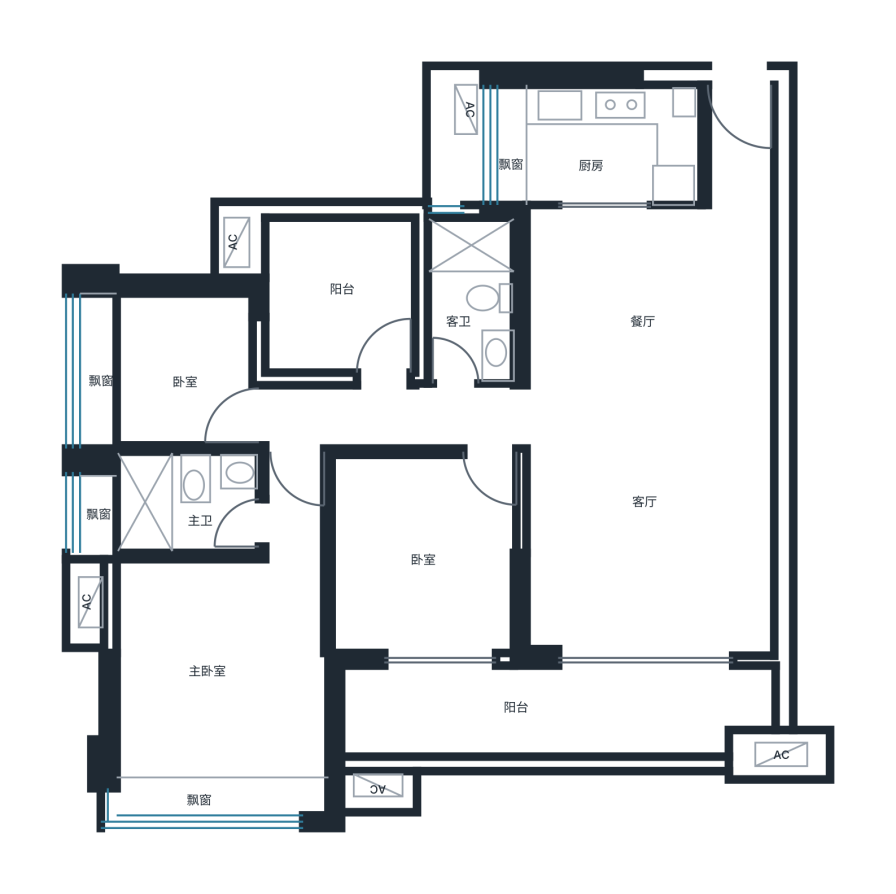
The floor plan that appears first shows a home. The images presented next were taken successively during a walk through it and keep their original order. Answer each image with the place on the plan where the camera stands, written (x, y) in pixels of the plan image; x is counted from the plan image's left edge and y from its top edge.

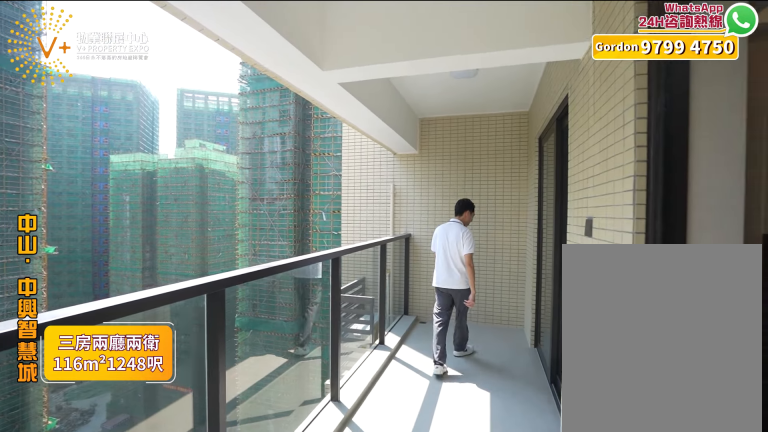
(633, 692)
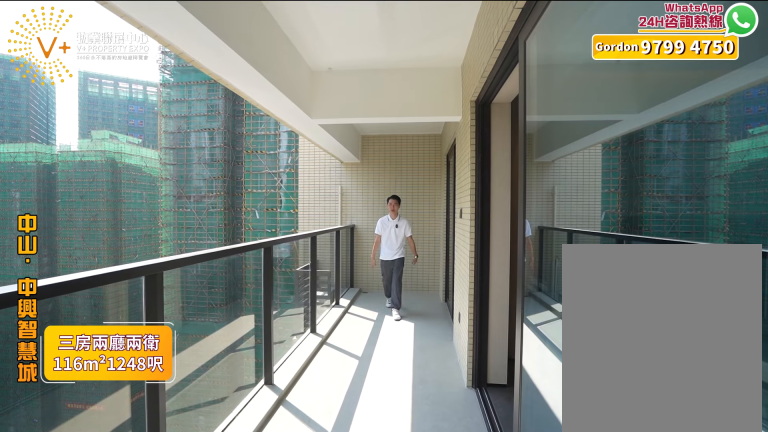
(632, 680)
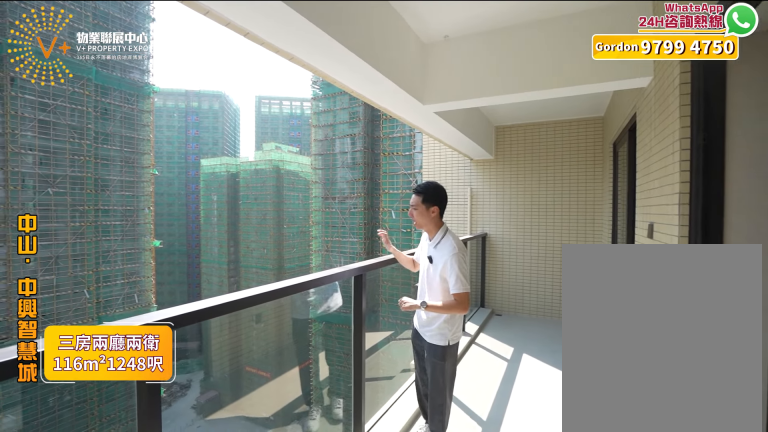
(633, 688)
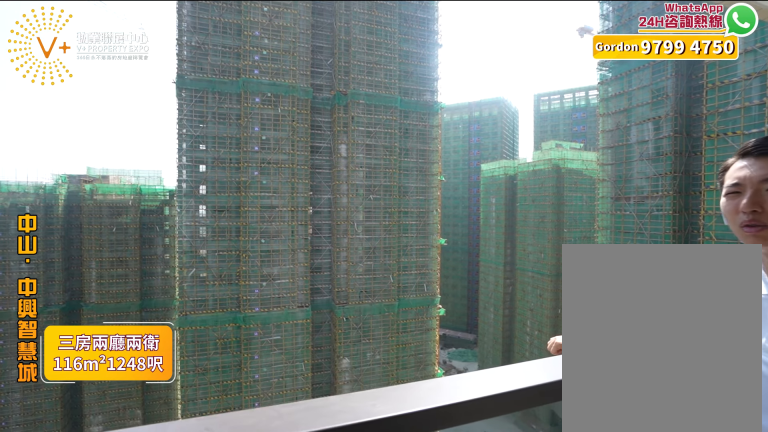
(634, 683)
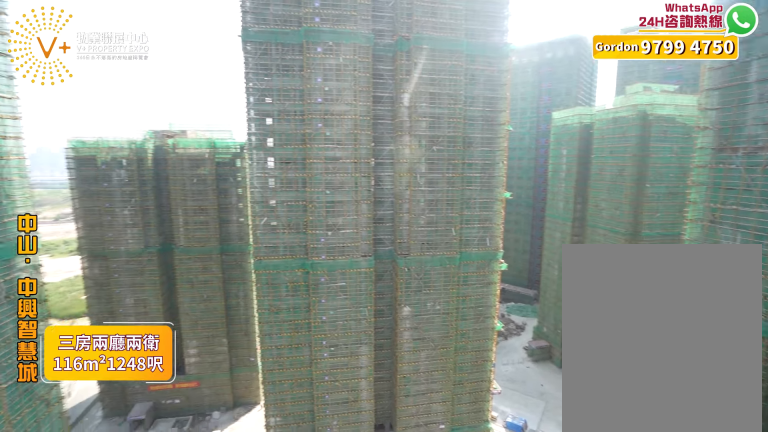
(634, 685)
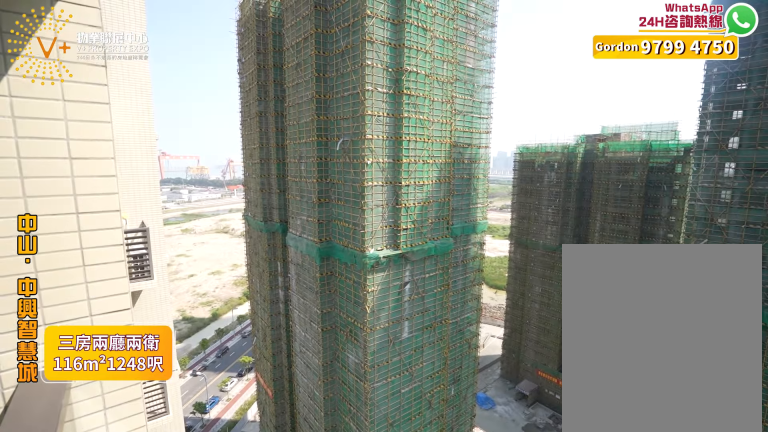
(631, 678)
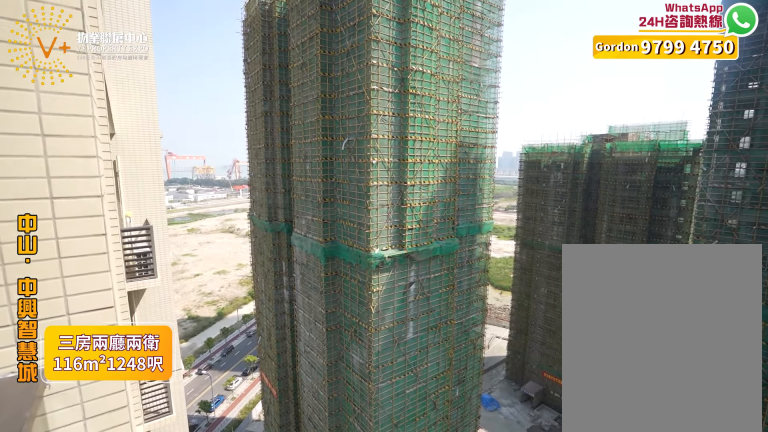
(634, 673)
